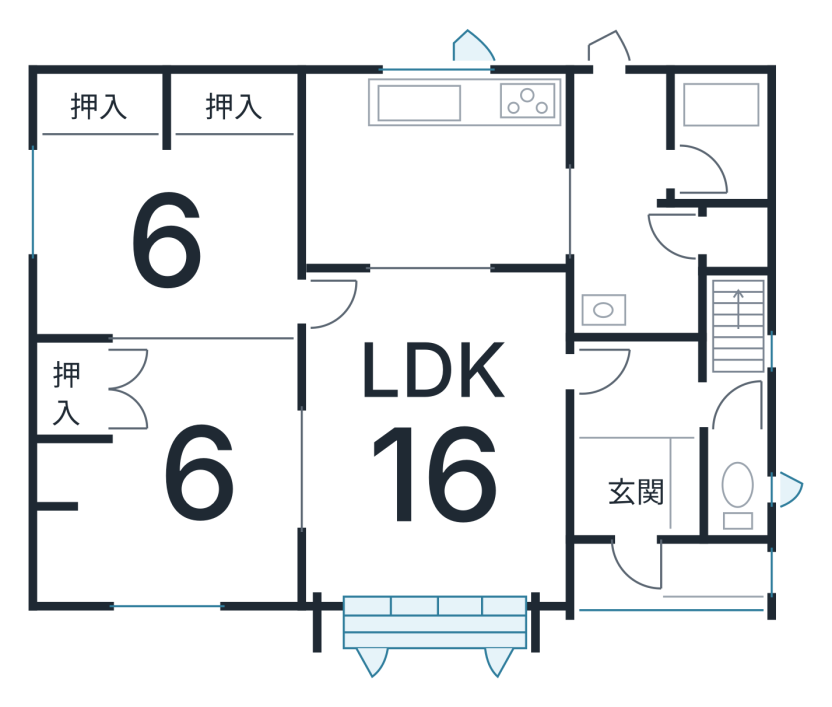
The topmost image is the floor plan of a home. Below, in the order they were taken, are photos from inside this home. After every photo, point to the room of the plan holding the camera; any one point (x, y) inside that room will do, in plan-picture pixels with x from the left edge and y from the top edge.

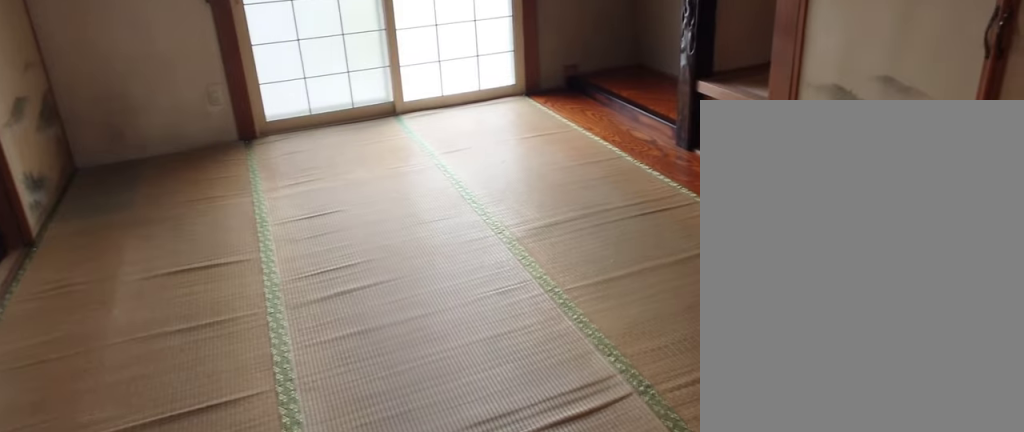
(211, 462)
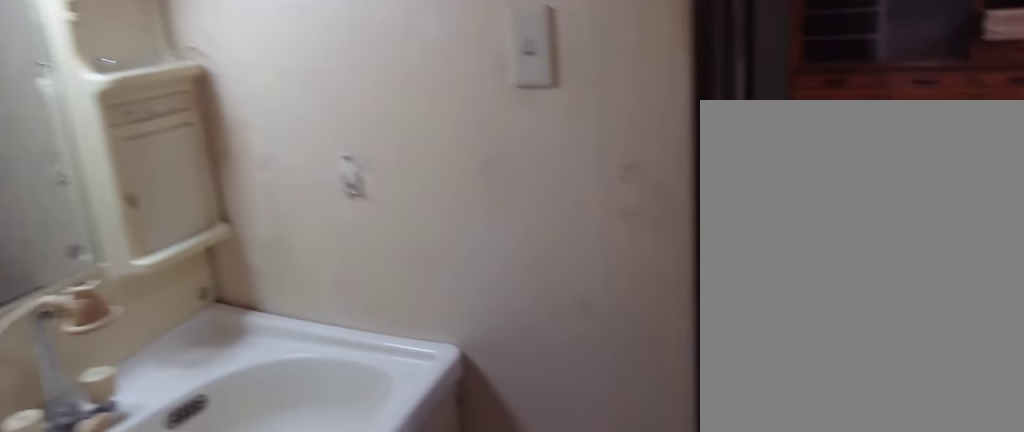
(620, 250)
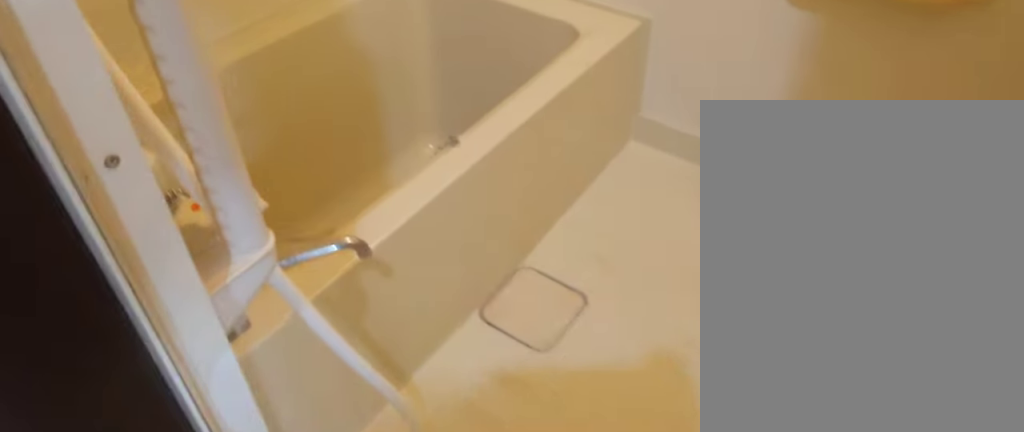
(712, 142)
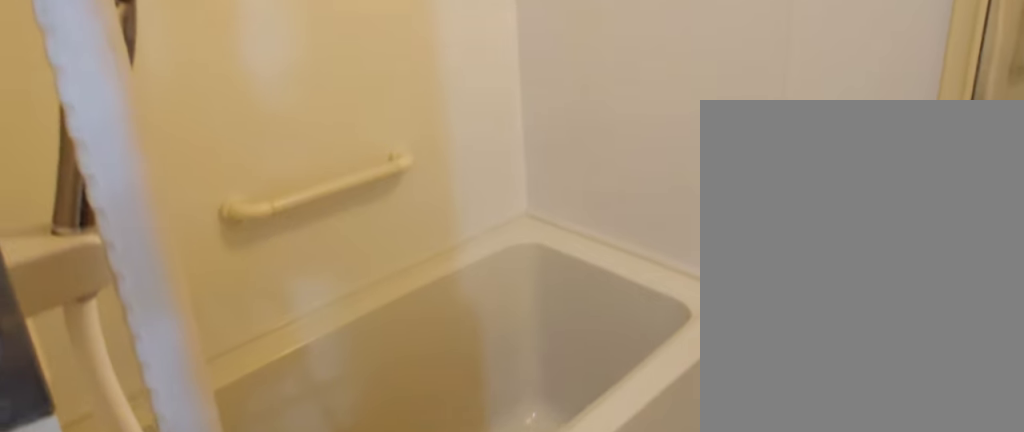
(712, 142)
